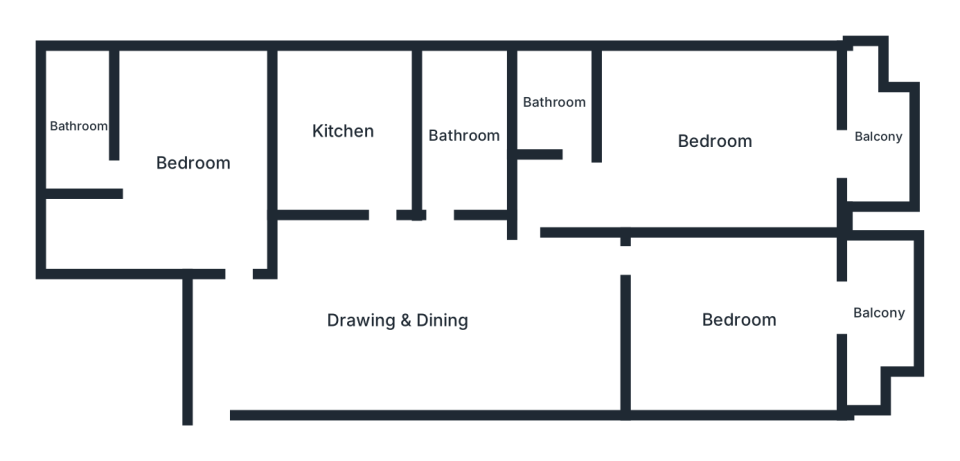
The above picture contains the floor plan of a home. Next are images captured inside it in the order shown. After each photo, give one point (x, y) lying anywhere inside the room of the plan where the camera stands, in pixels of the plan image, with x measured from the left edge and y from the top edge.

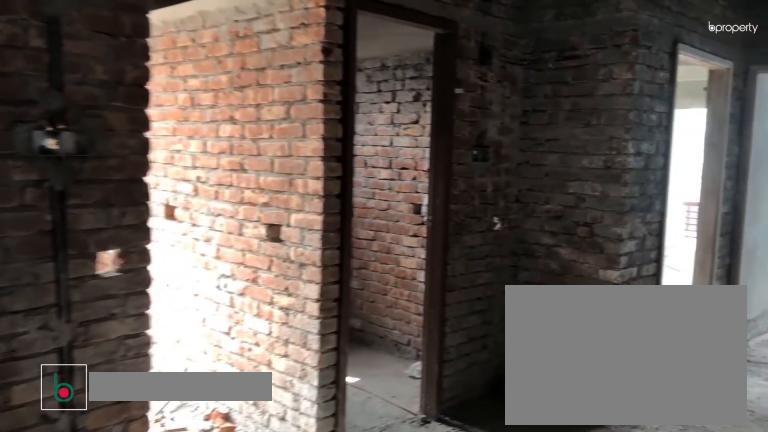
(396, 321)
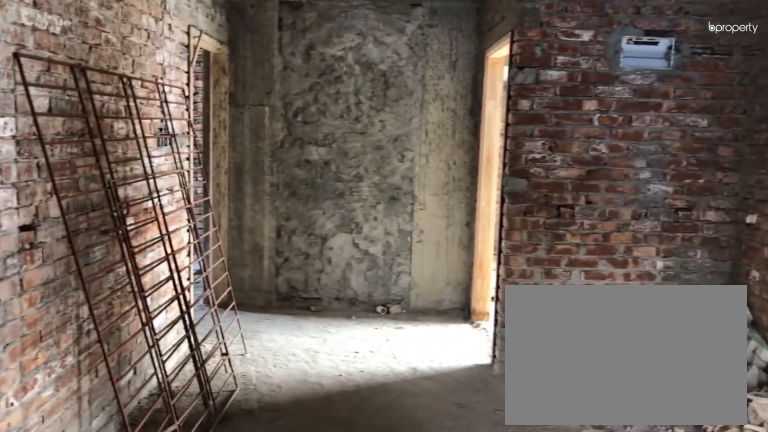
(396, 321)
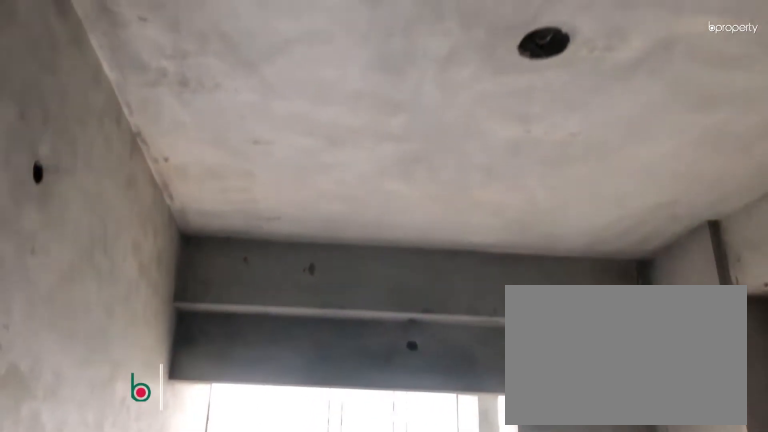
(738, 320)
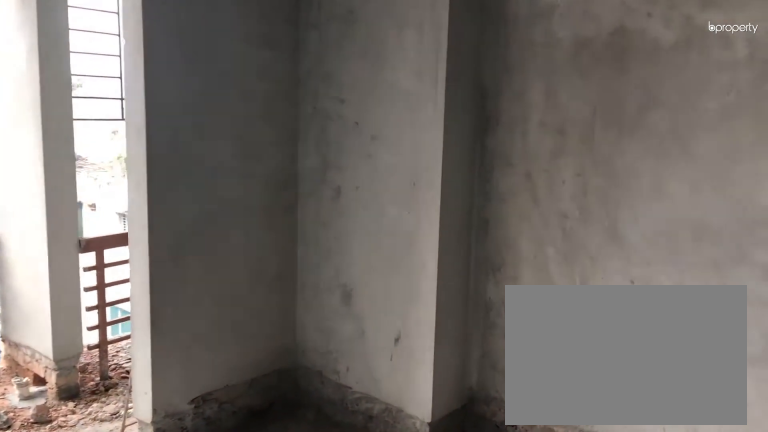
(739, 320)
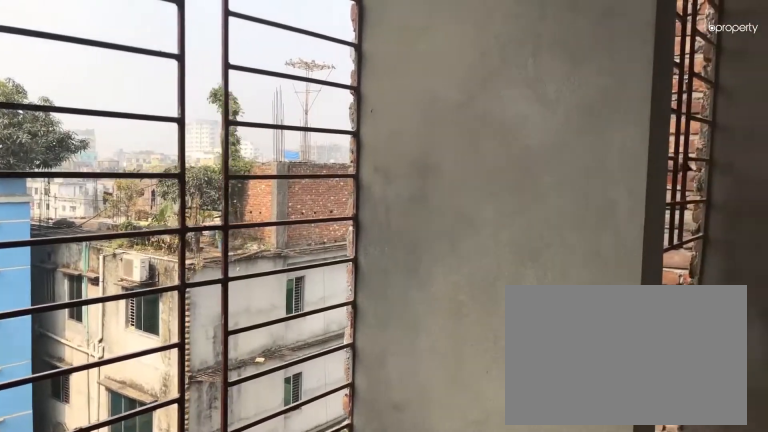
(878, 310)
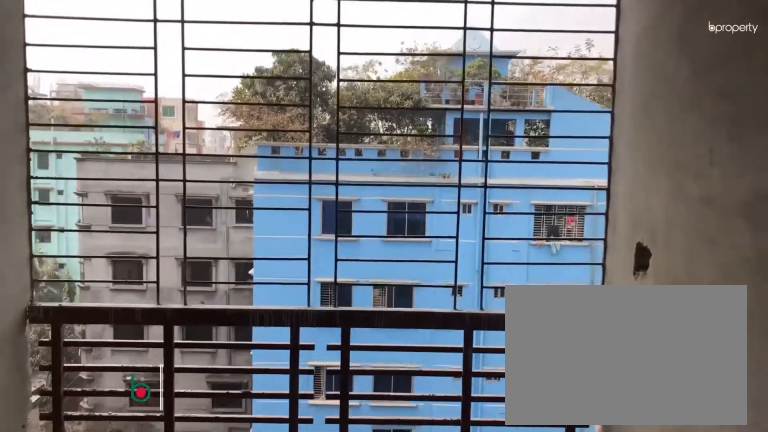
(878, 138)
